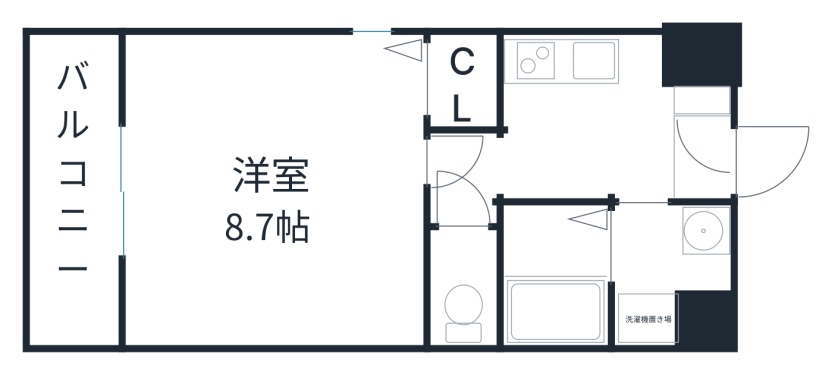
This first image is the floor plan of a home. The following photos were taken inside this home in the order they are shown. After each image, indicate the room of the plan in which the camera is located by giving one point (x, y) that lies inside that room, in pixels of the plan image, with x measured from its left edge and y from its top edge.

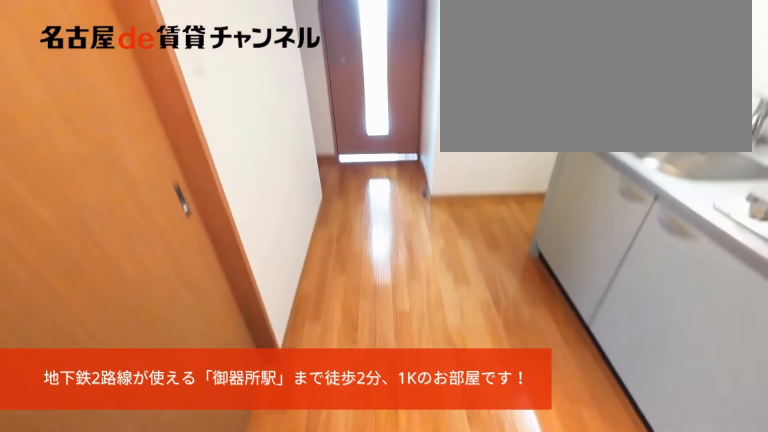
(706, 159)
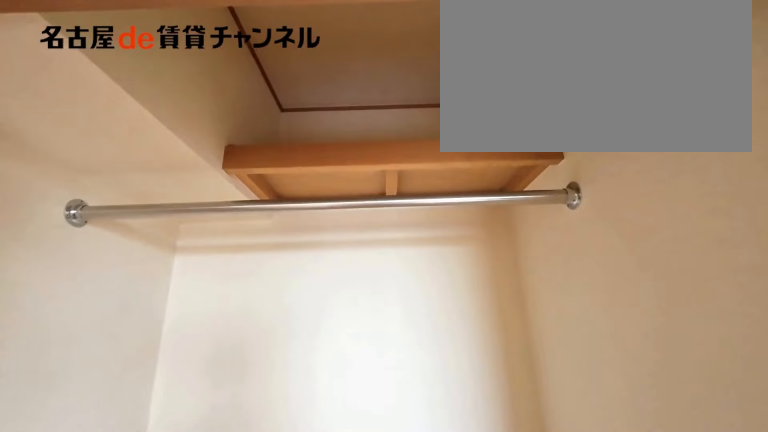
(460, 83)
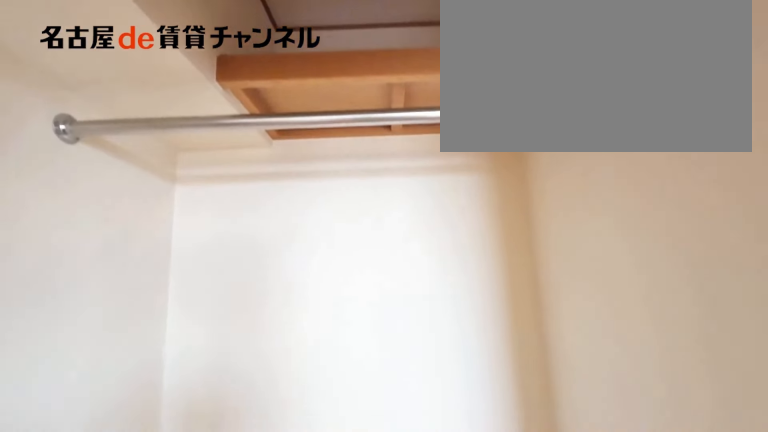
(460, 83)
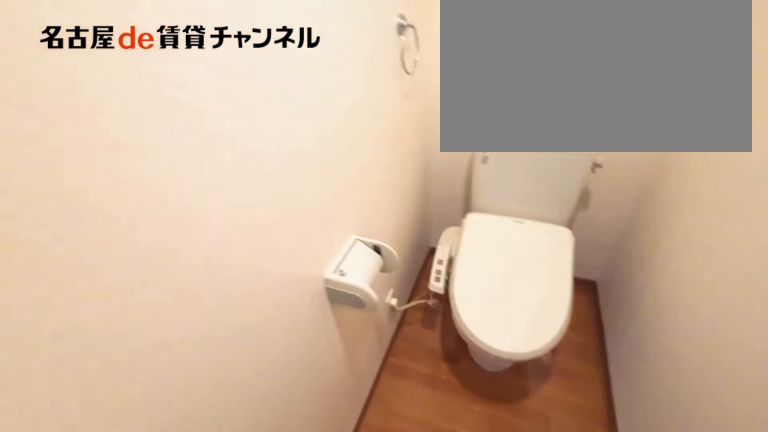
(464, 287)
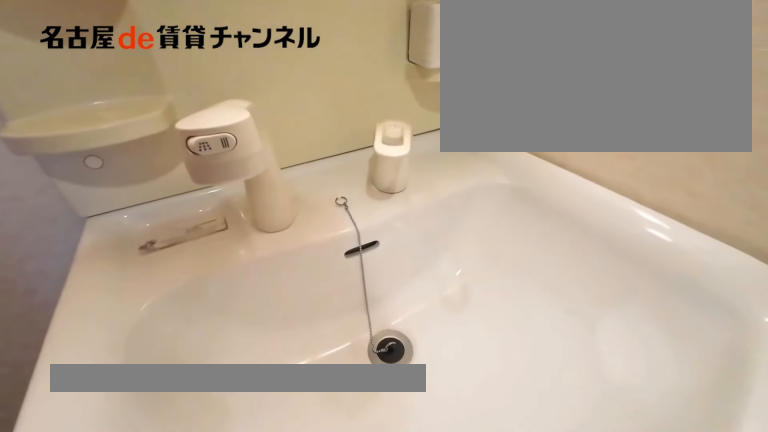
(673, 273)
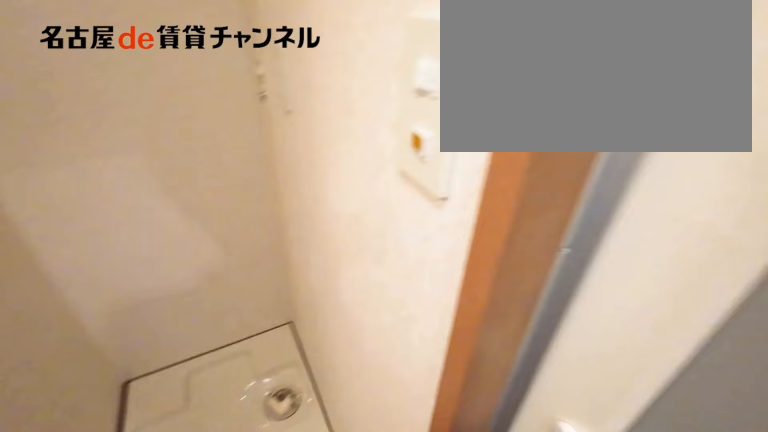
(673, 273)
